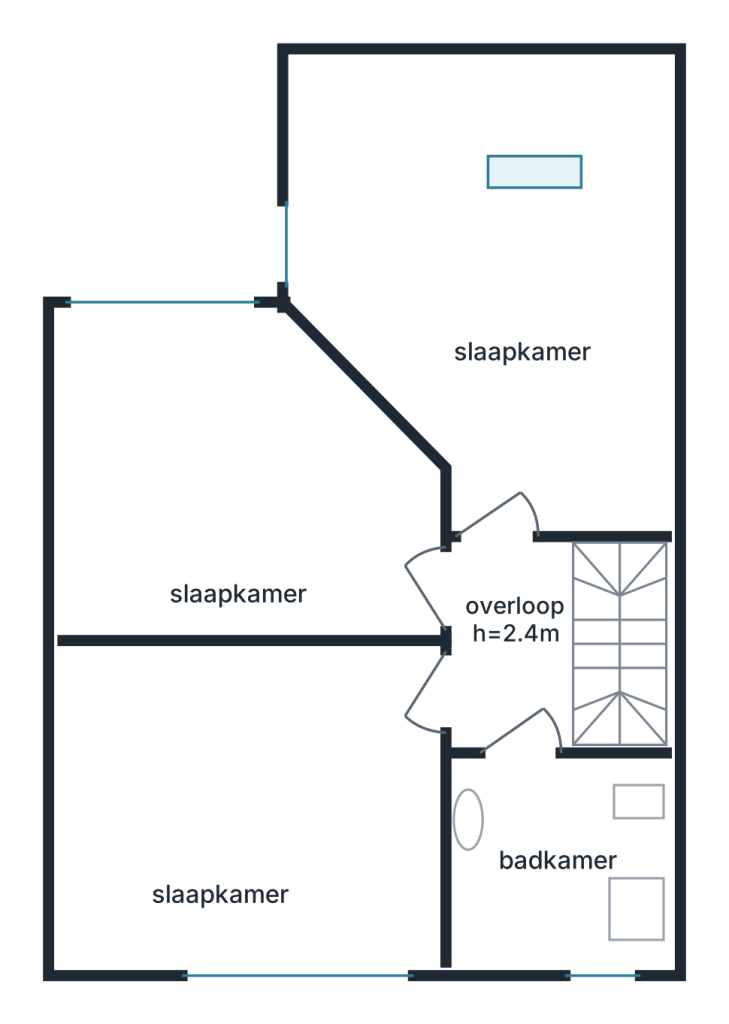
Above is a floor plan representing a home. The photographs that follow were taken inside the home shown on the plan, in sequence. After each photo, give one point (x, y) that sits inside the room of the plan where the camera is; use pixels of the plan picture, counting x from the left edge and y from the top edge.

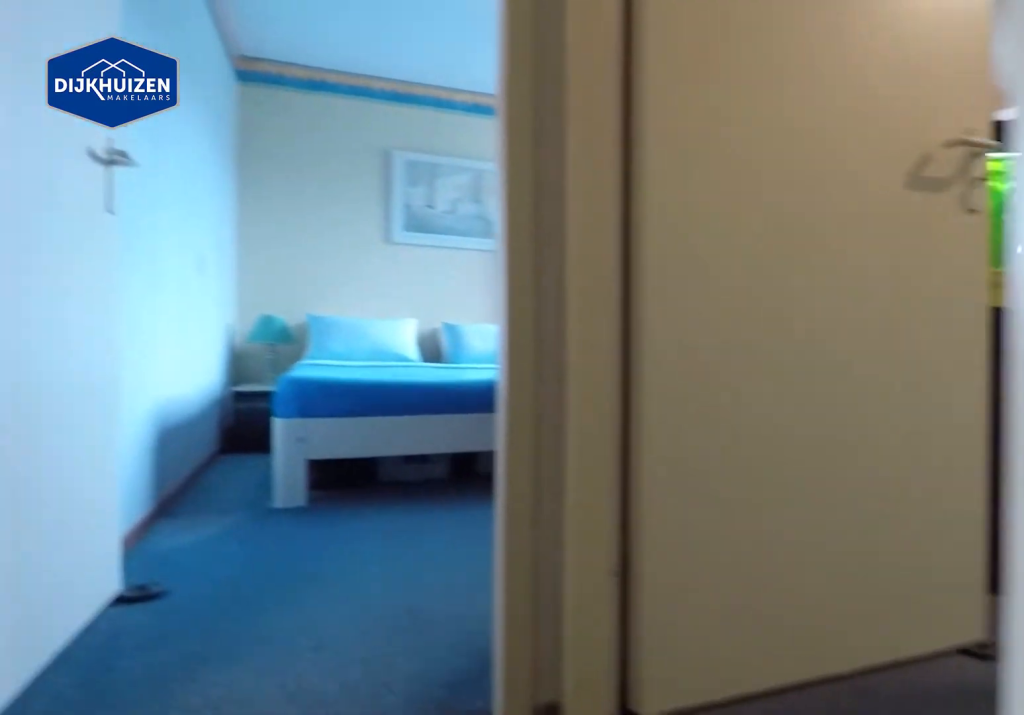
(513, 643)
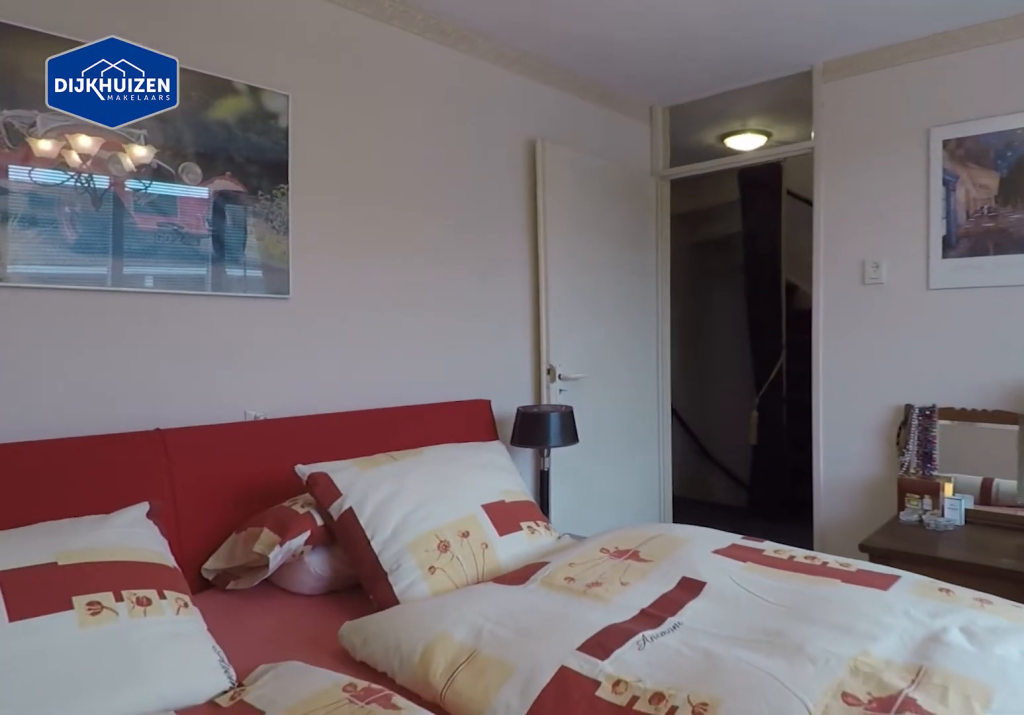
(250, 803)
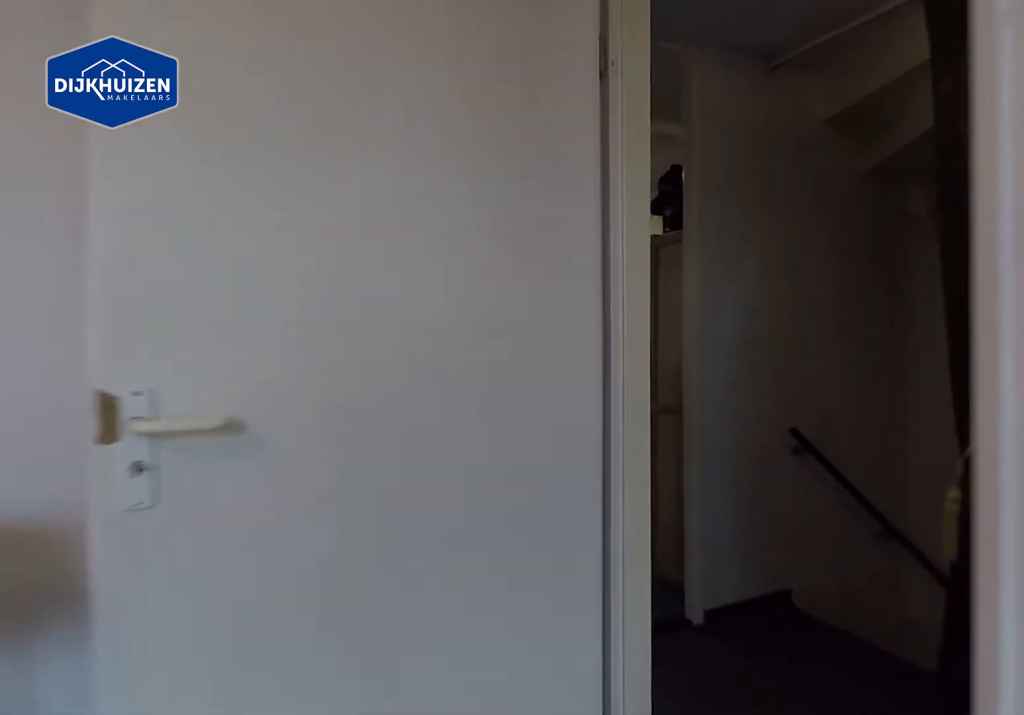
(250, 803)
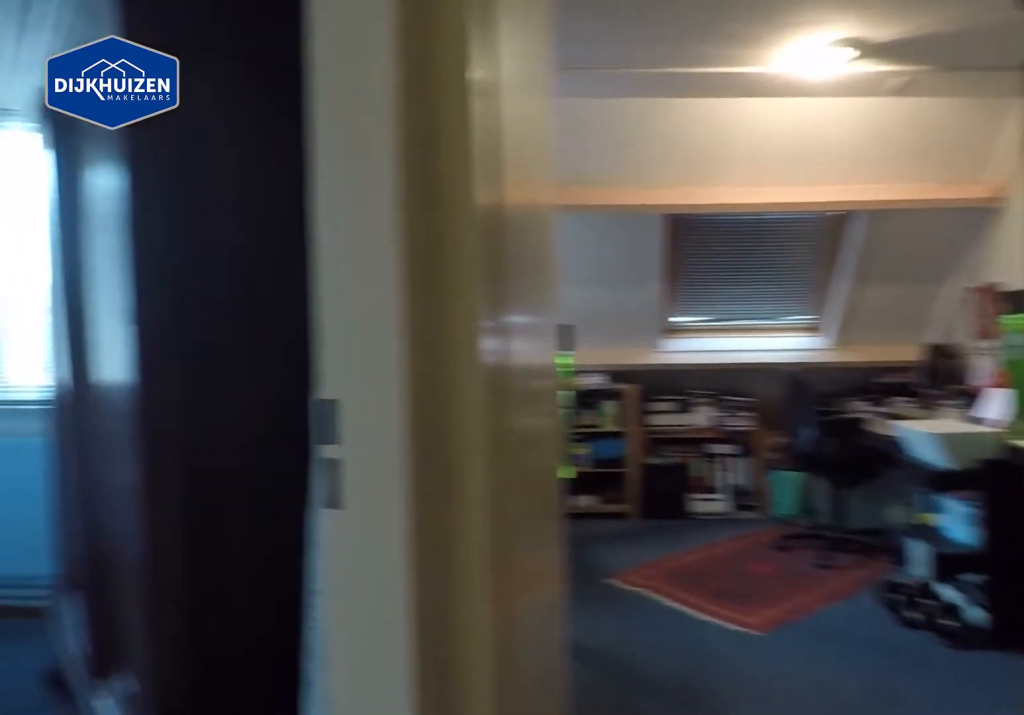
(513, 643)
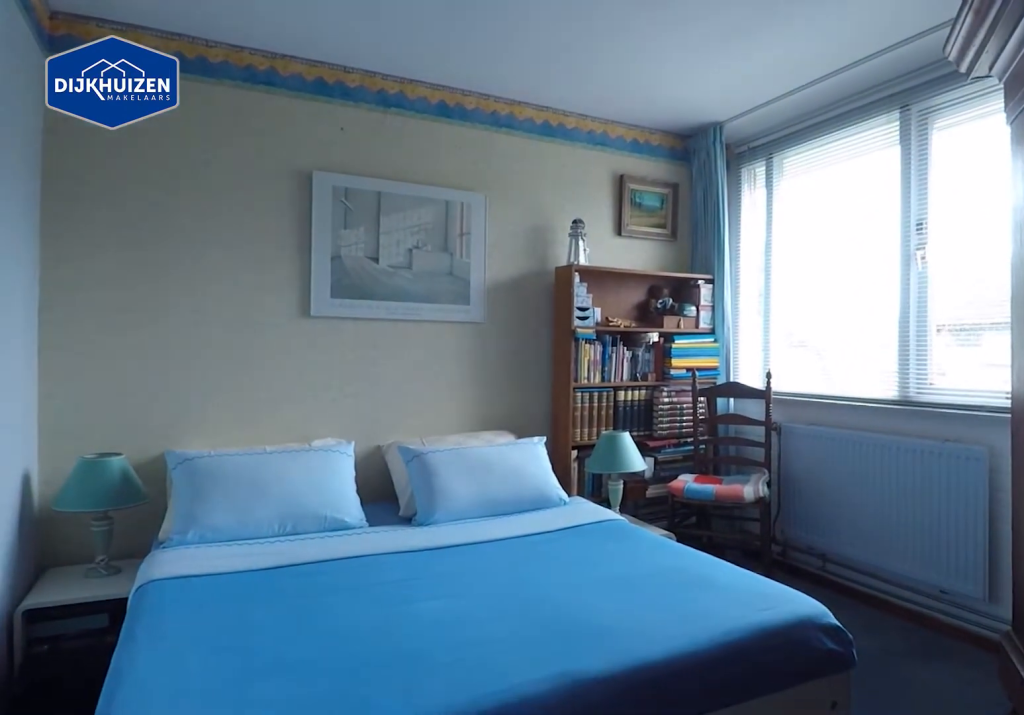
(214, 508)
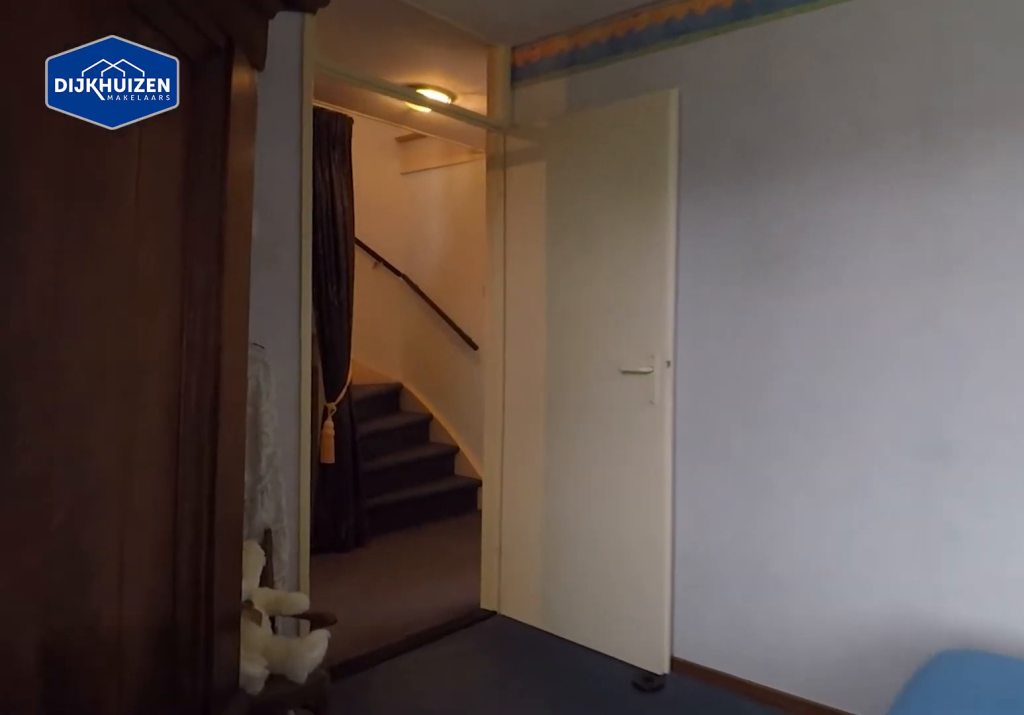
(214, 508)
